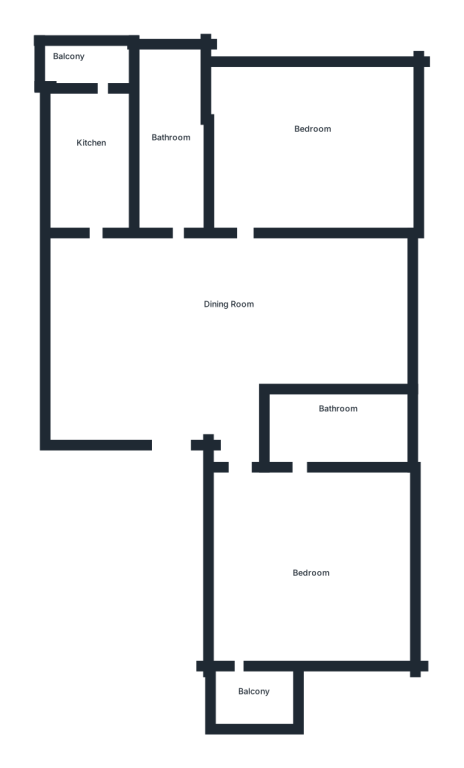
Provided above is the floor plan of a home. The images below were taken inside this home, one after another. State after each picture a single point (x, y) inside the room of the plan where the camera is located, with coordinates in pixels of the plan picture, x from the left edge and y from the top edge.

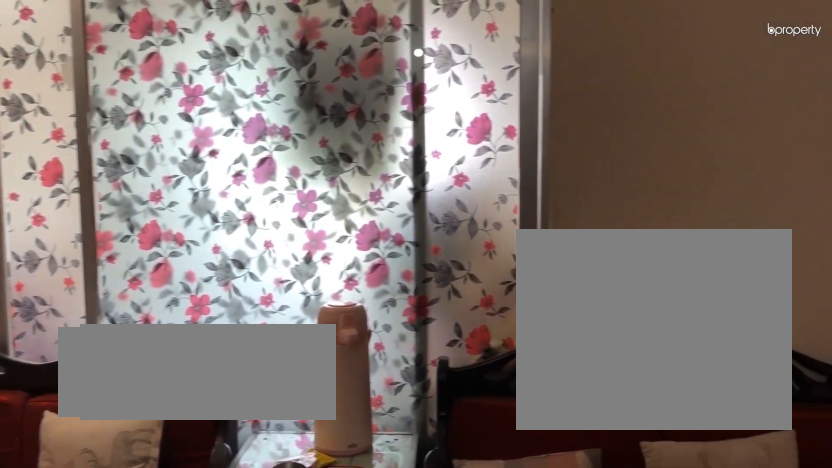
(227, 320)
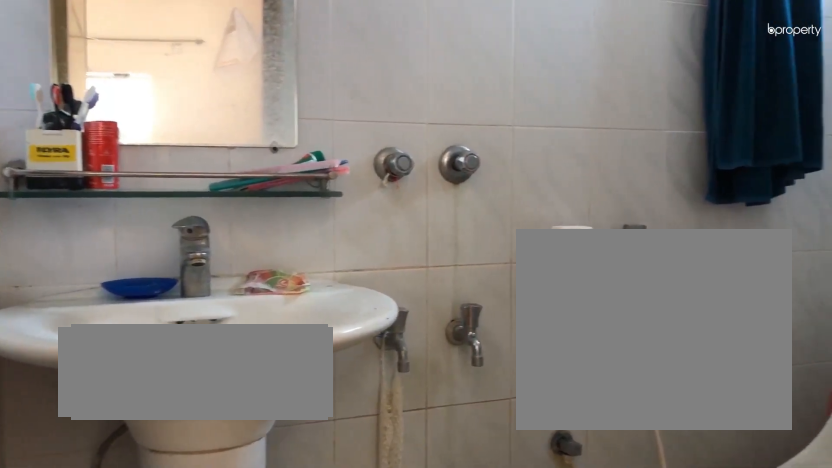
(335, 429)
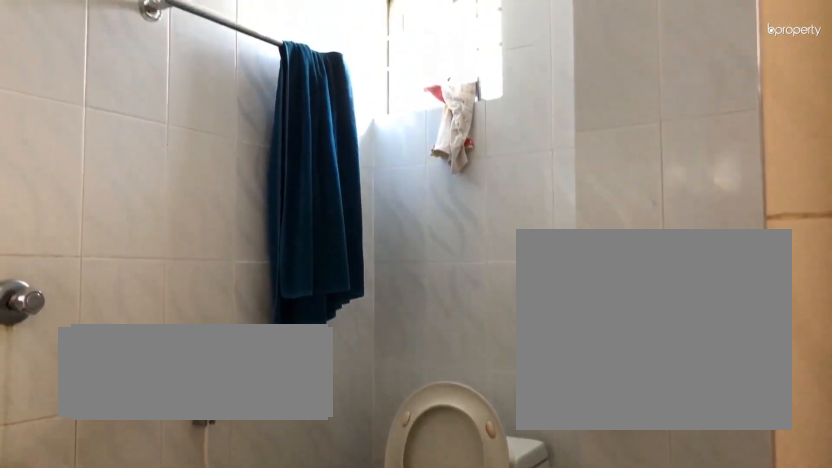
(335, 429)
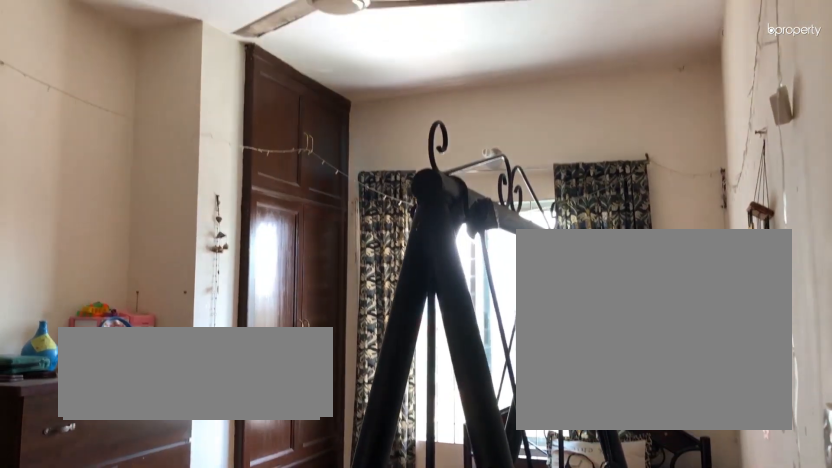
(323, 132)
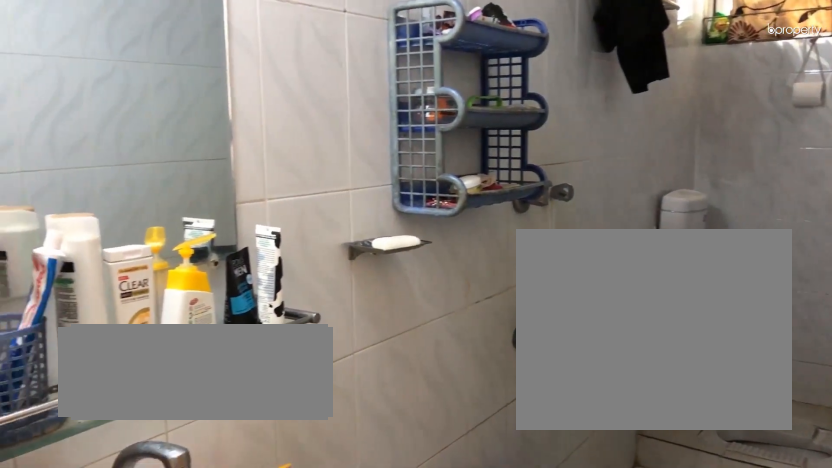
(171, 128)
